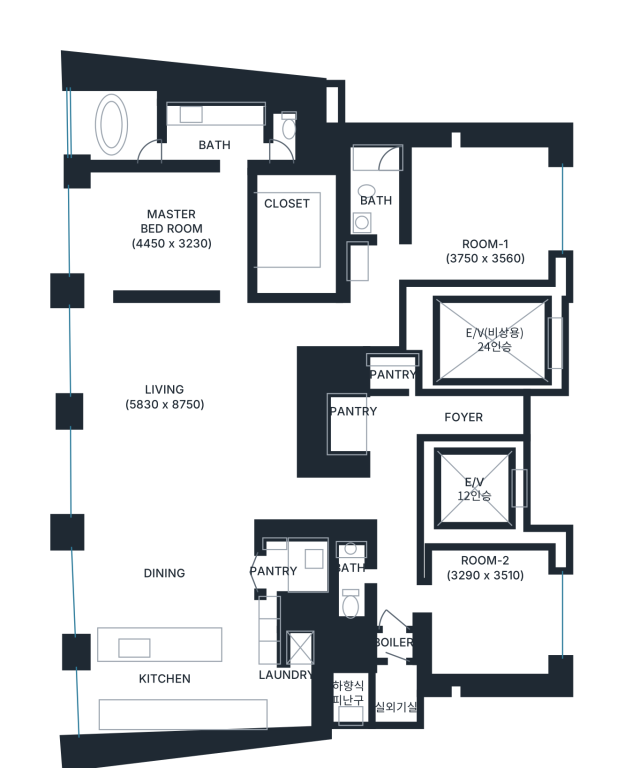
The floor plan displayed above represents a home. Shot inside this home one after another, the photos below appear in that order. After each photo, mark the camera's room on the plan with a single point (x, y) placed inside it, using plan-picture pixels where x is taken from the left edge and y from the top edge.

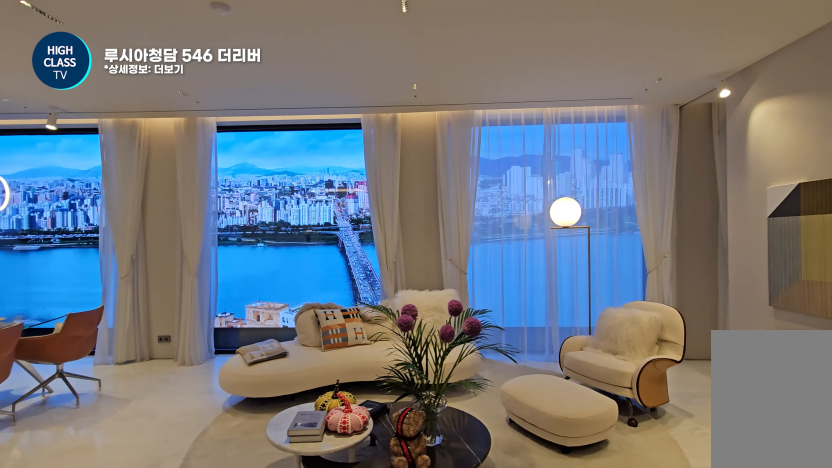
(181, 405)
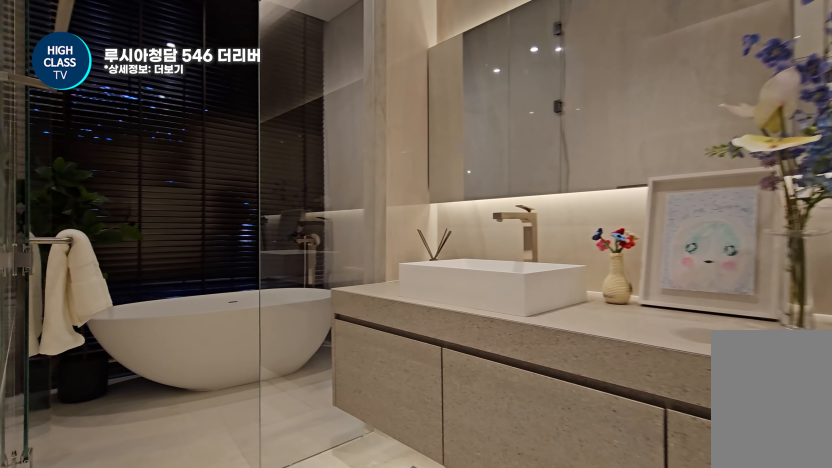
(187, 126)
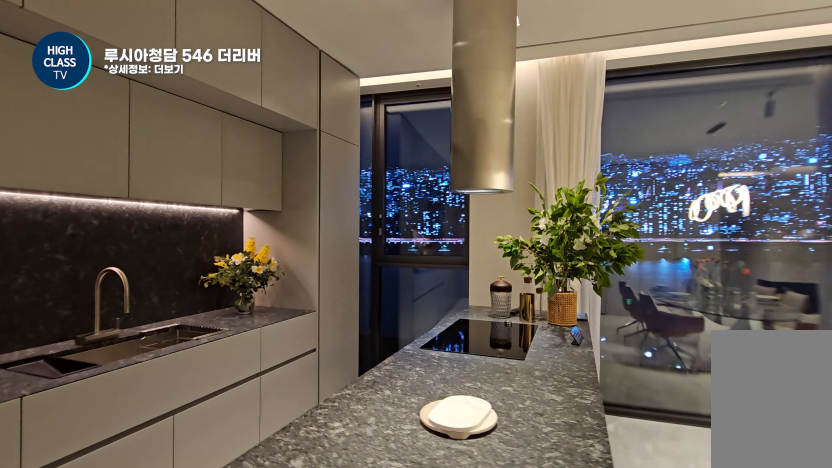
(204, 595)
